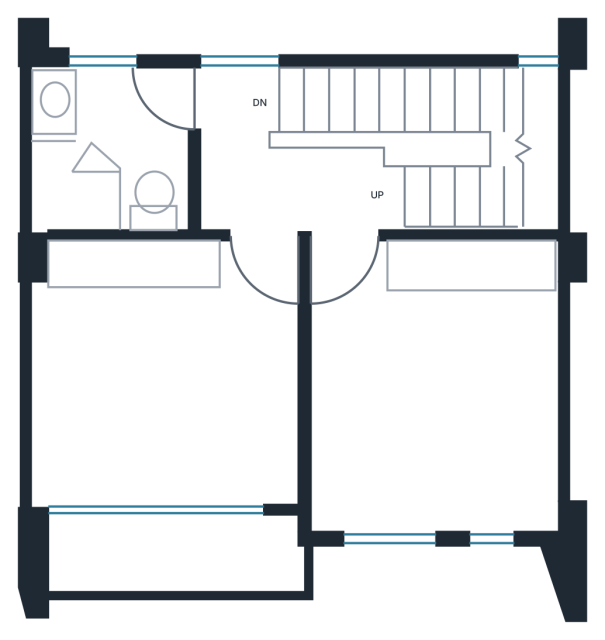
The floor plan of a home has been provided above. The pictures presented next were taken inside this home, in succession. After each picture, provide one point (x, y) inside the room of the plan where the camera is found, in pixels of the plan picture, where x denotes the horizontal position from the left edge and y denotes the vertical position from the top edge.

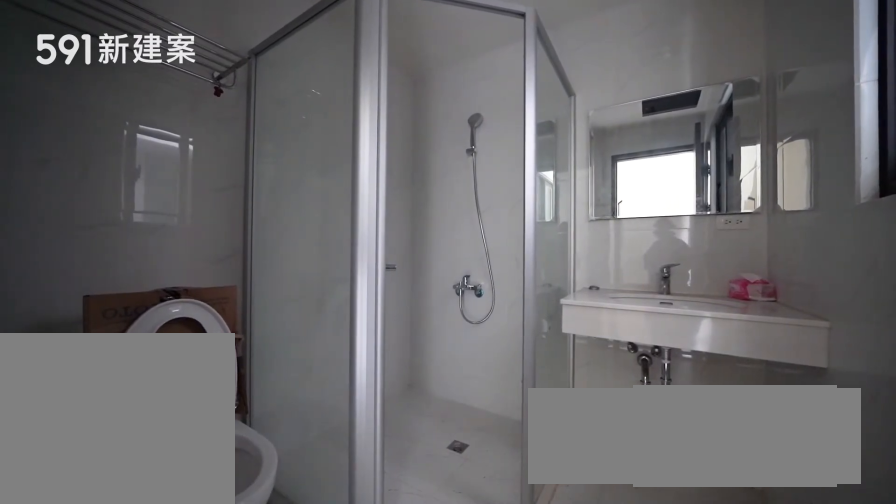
(106, 152)
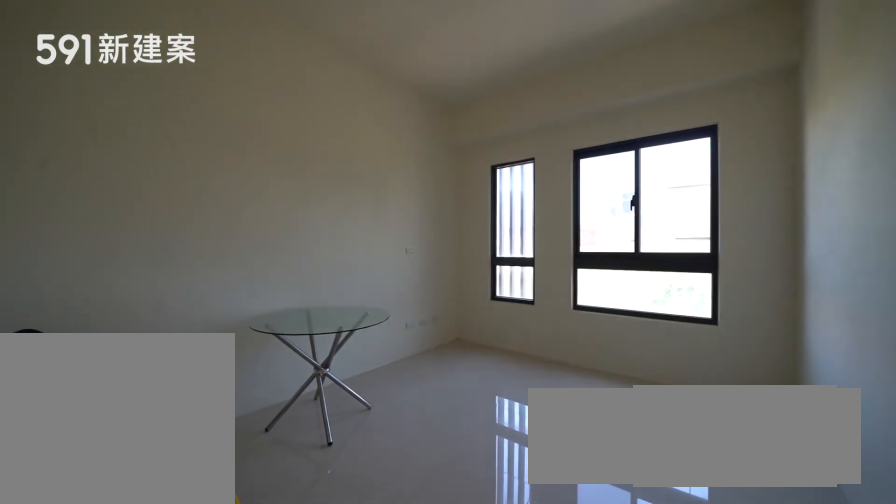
(436, 386)
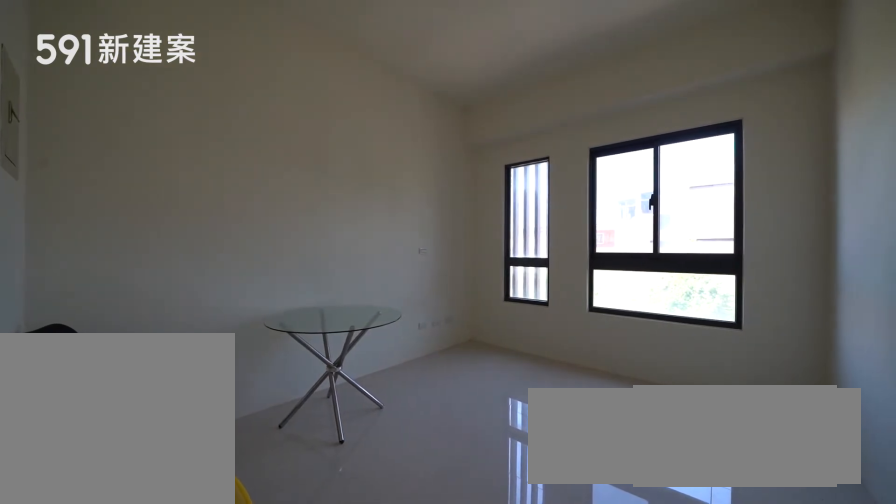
(436, 386)
